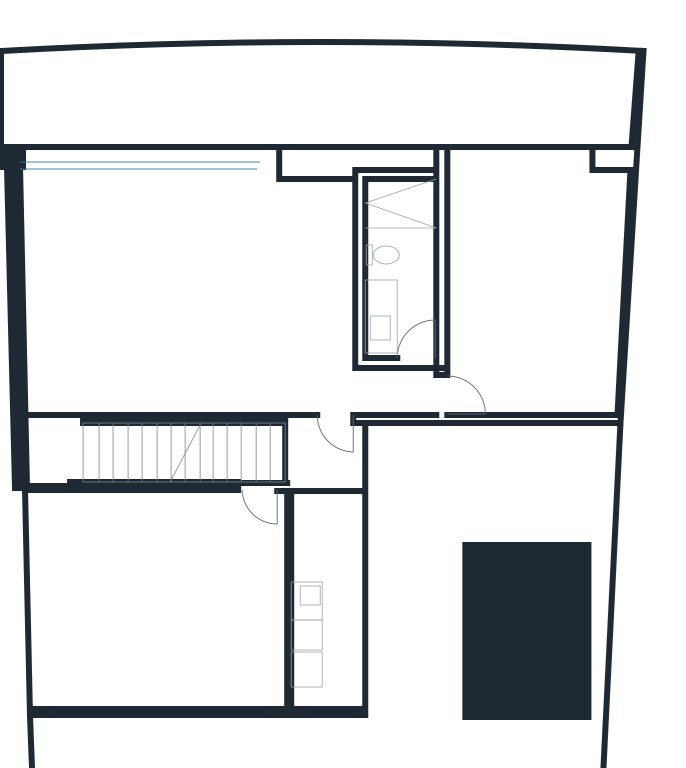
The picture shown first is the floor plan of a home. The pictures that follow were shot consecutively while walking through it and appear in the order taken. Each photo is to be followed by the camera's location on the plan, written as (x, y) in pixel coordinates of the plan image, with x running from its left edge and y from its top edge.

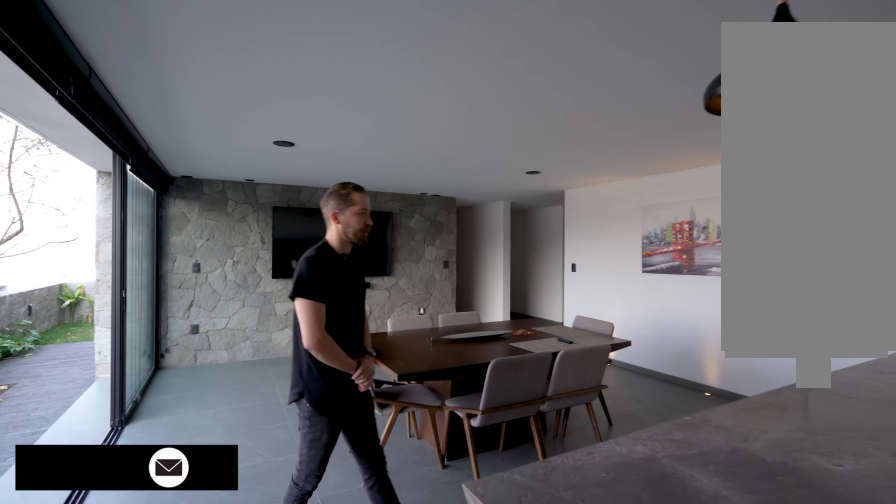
(168, 166)
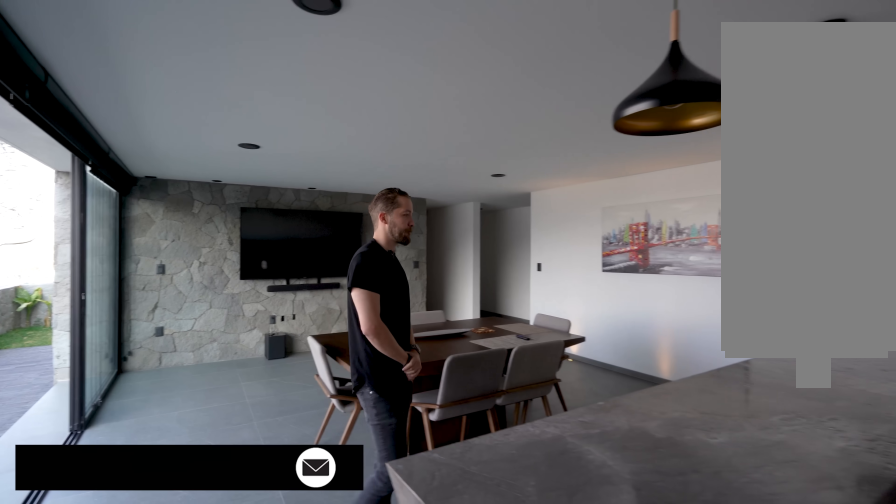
(169, 168)
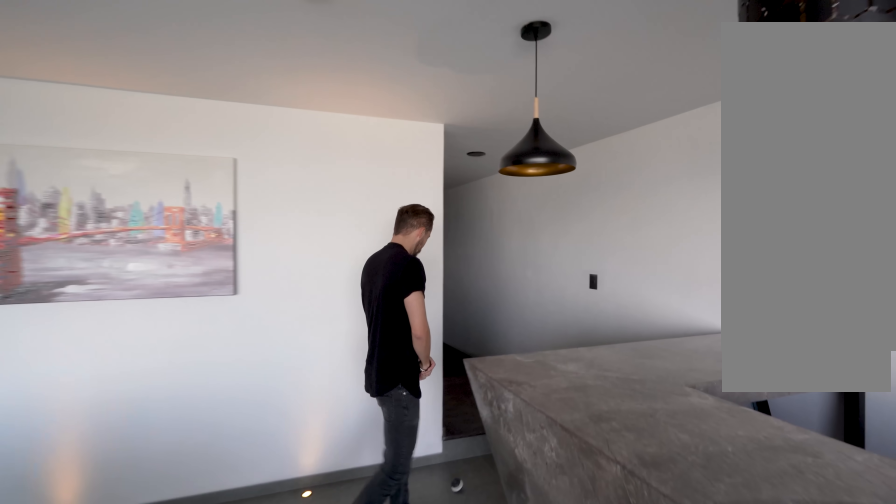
(137, 234)
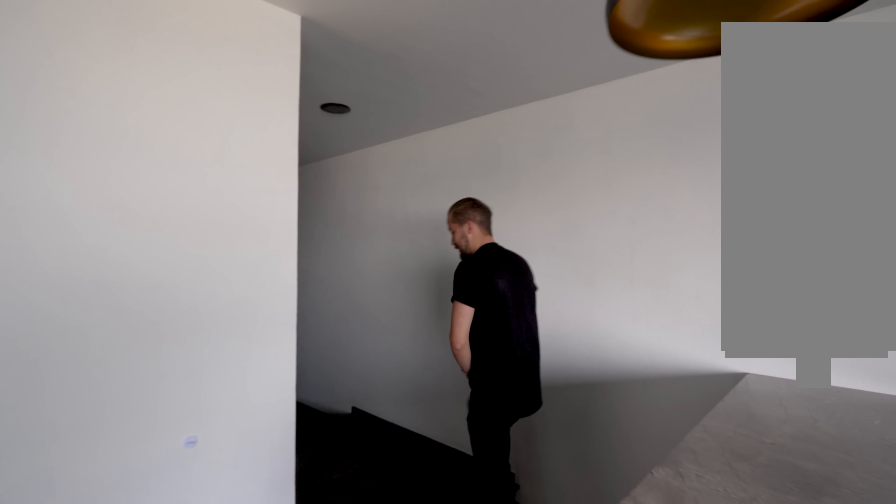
(132, 316)
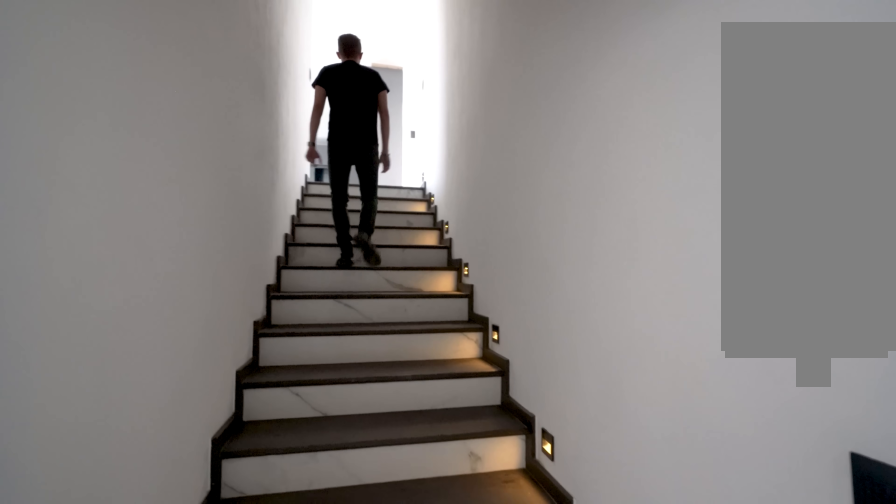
(51, 430)
